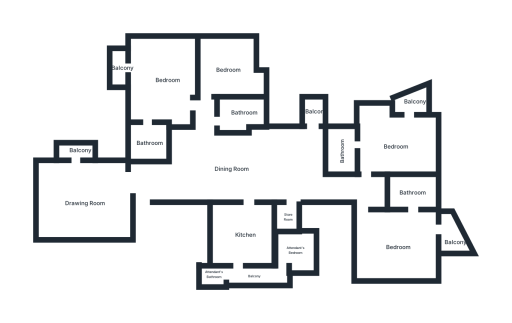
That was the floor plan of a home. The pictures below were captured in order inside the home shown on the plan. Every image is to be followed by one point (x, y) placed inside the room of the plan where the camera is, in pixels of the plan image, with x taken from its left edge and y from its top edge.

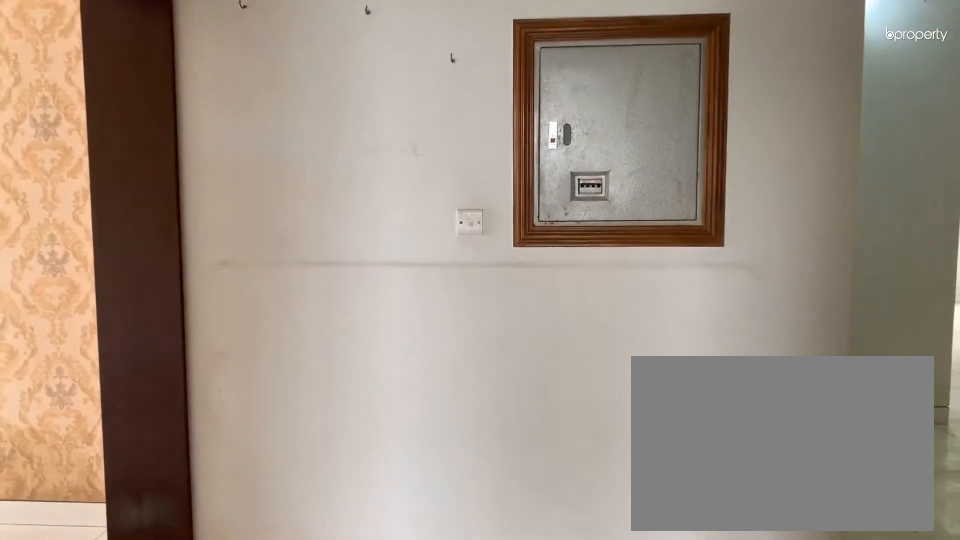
(144, 190)
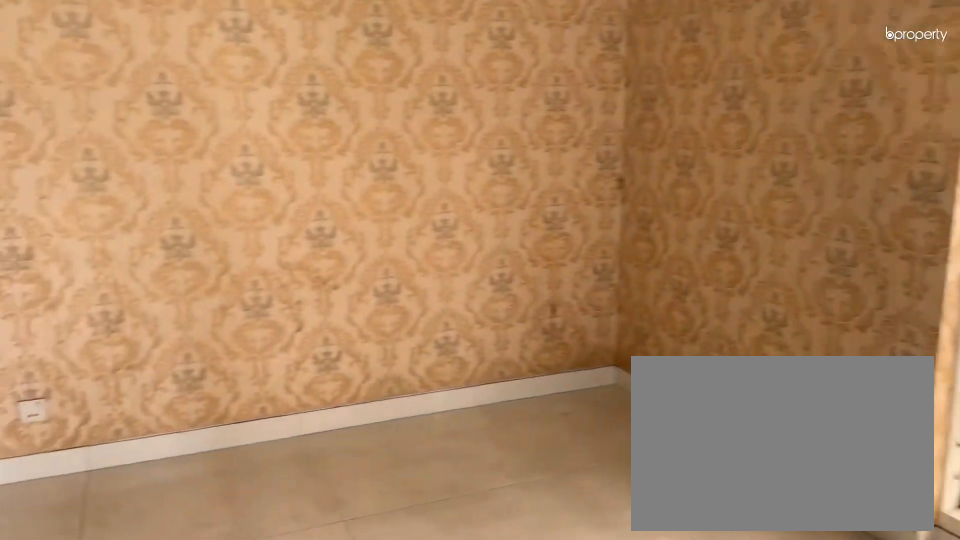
(83, 206)
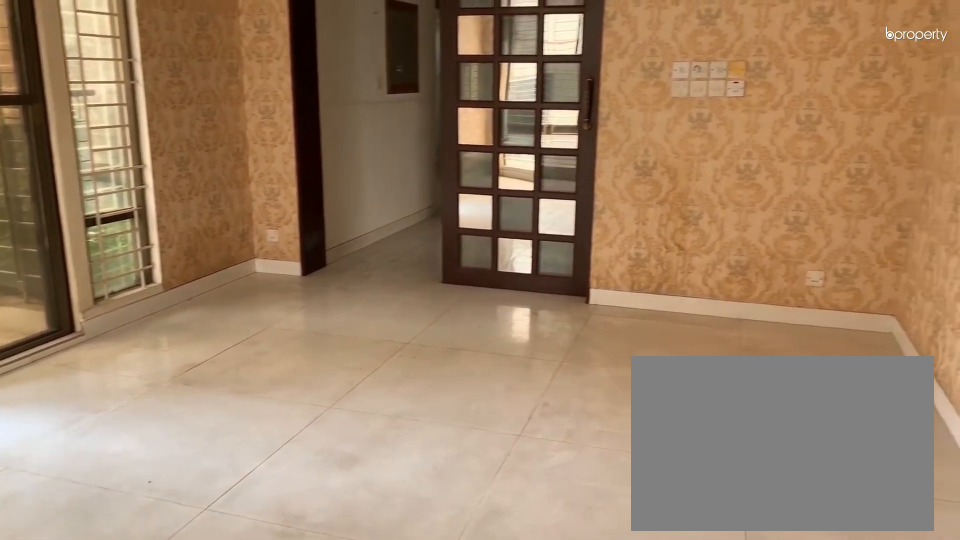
(83, 206)
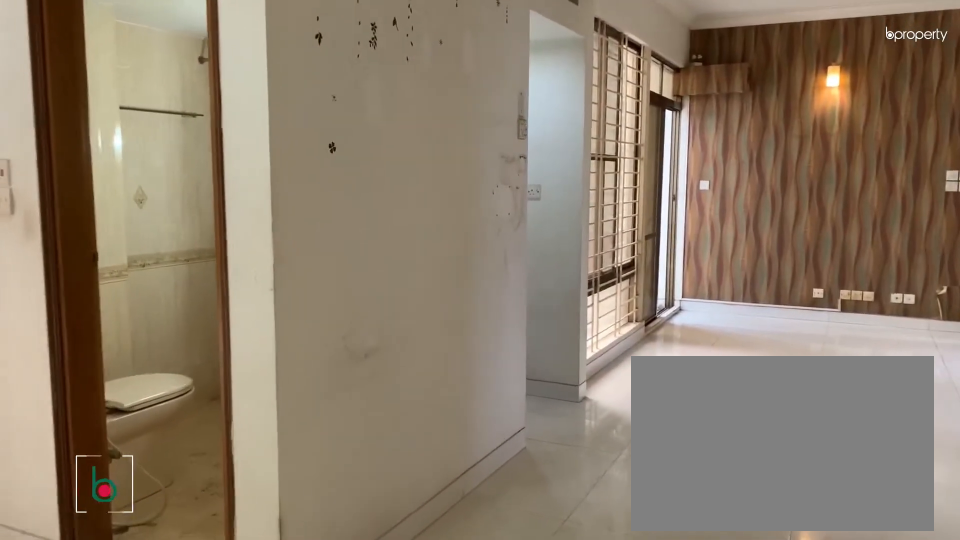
(231, 169)
